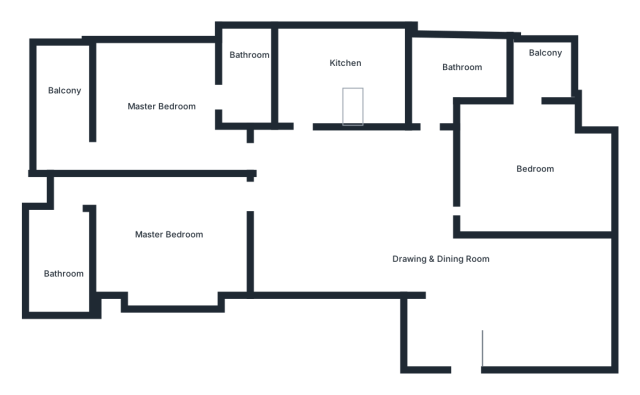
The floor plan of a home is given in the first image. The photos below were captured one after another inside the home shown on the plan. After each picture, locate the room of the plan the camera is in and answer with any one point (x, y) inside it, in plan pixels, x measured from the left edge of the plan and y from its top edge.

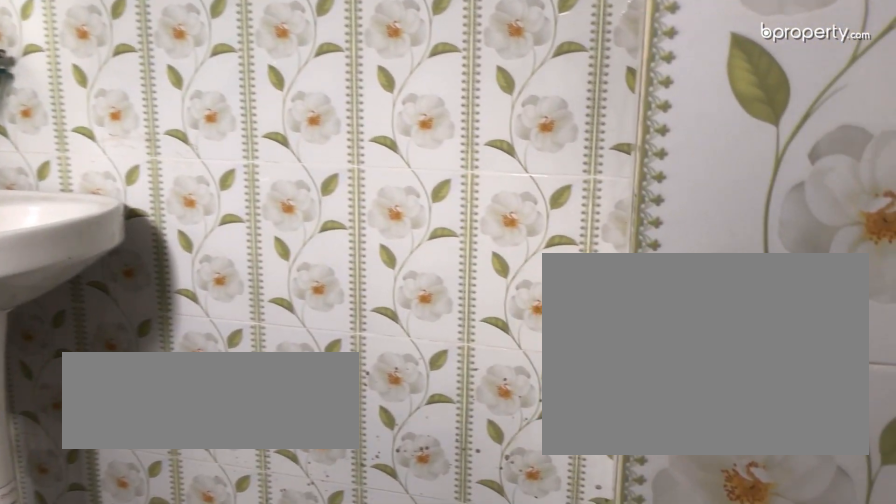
(241, 88)
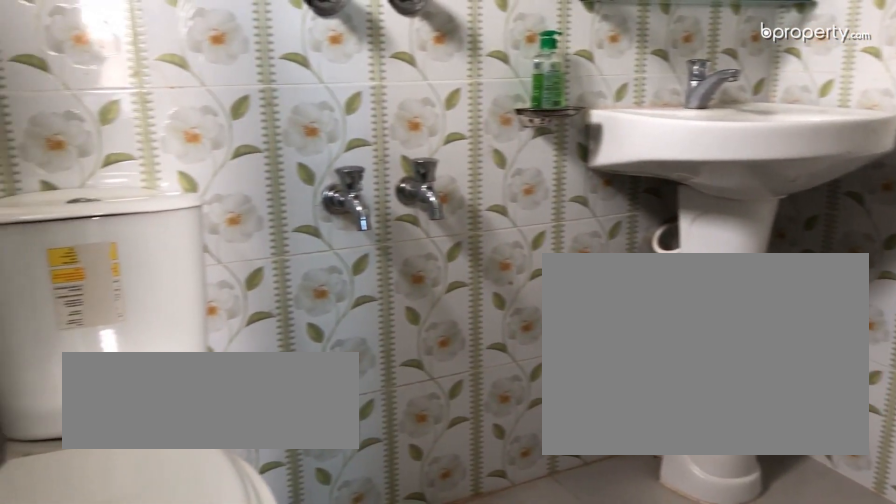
(241, 88)
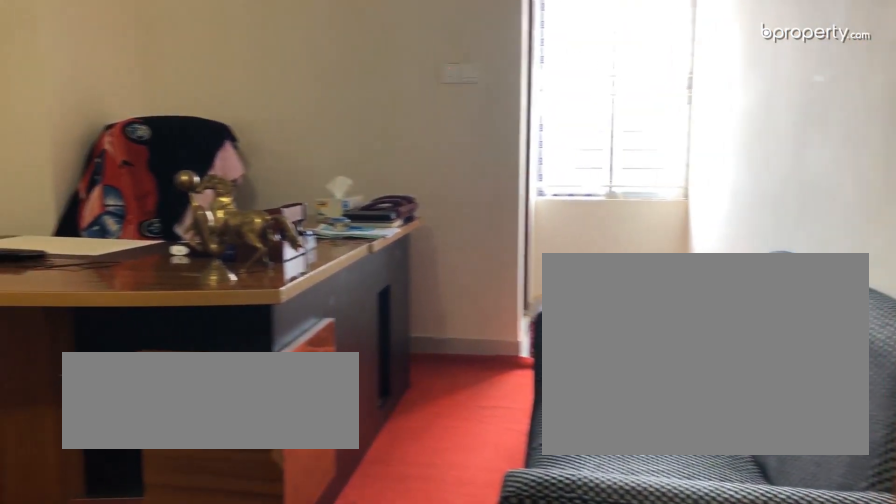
(179, 237)
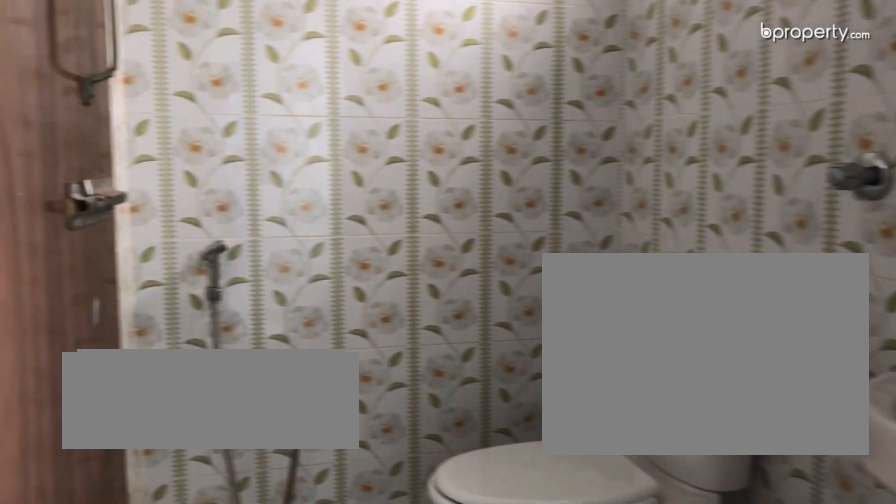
(50, 259)
